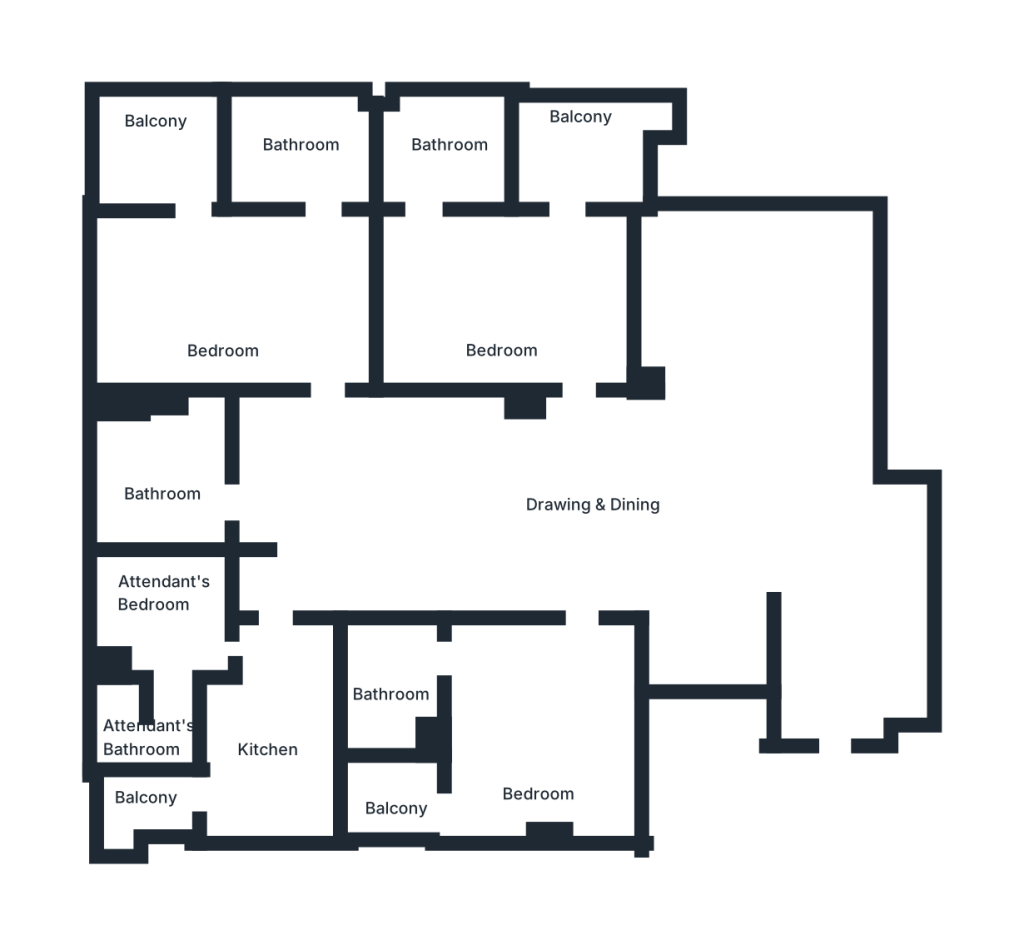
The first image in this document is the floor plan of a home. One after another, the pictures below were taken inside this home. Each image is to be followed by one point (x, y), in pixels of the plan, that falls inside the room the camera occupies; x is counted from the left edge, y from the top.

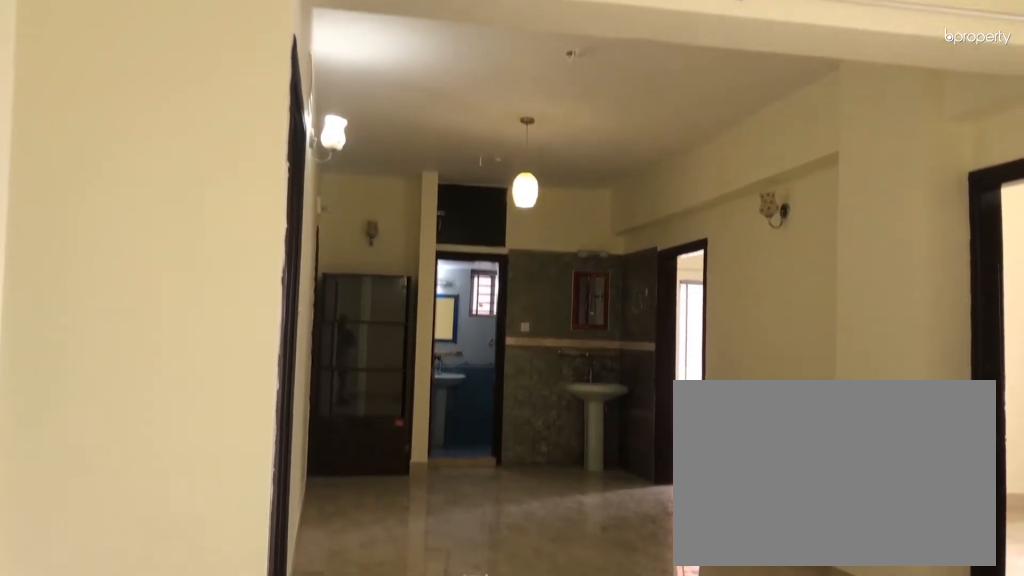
(645, 521)
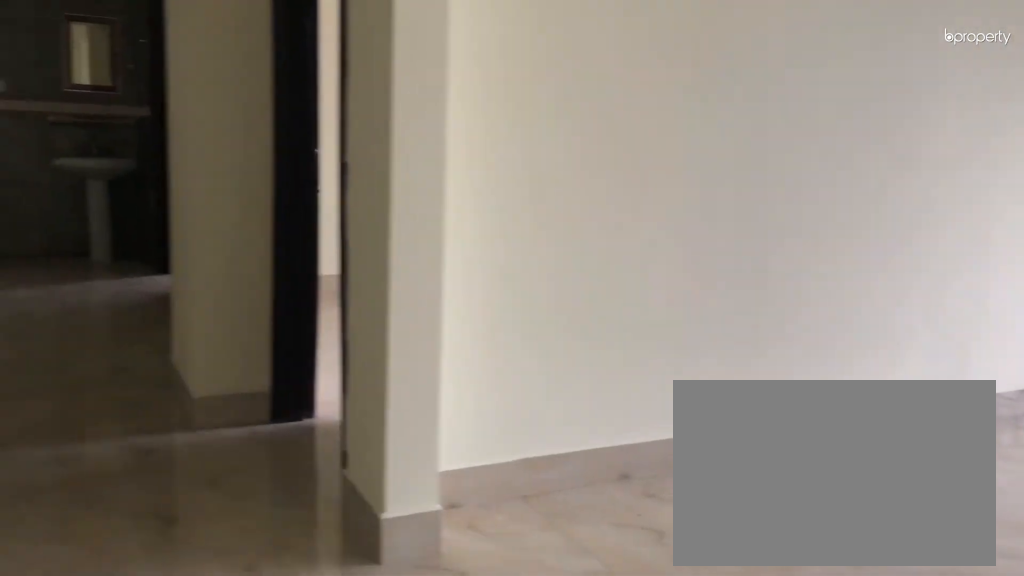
(645, 521)
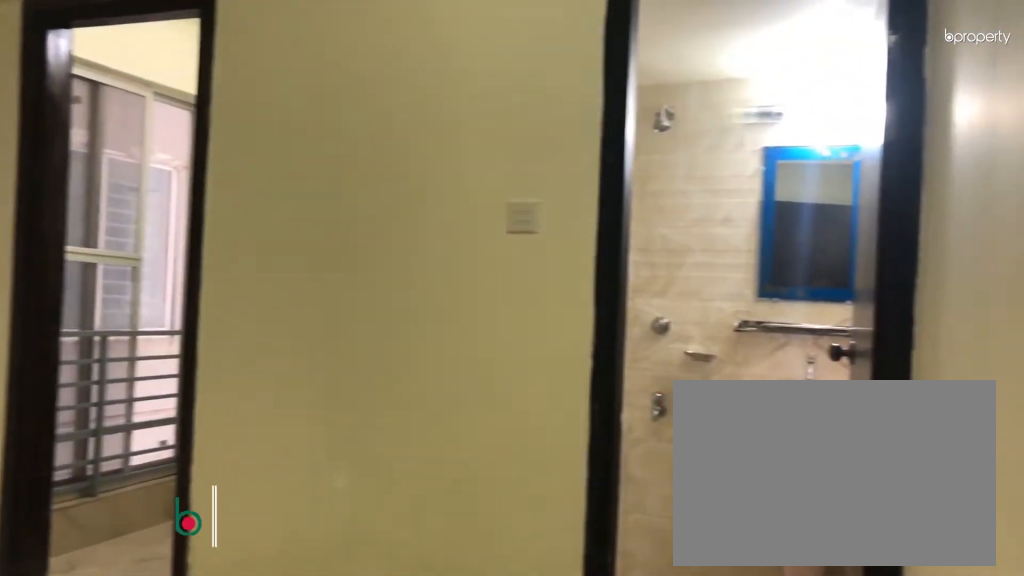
(533, 717)
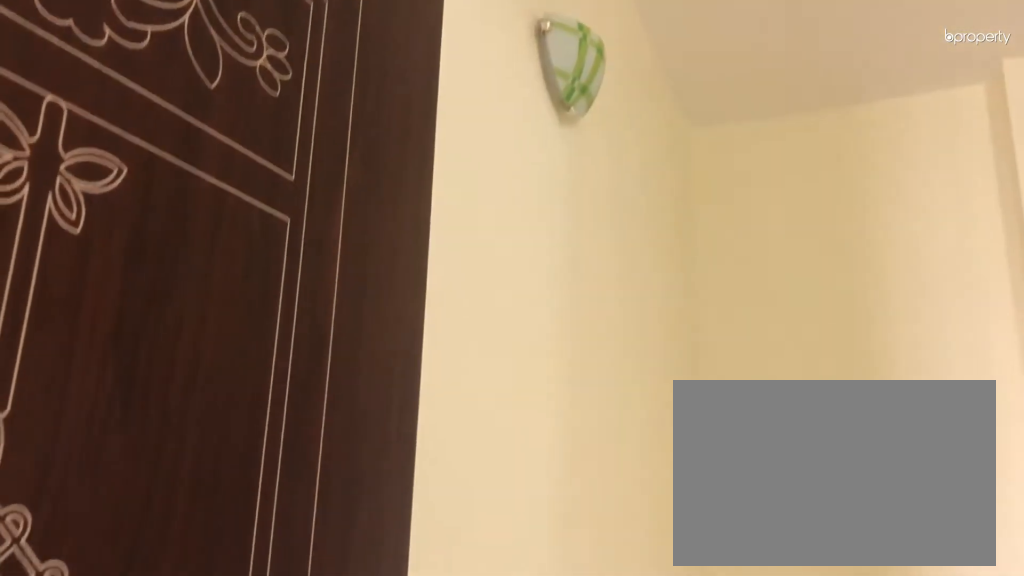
(533, 717)
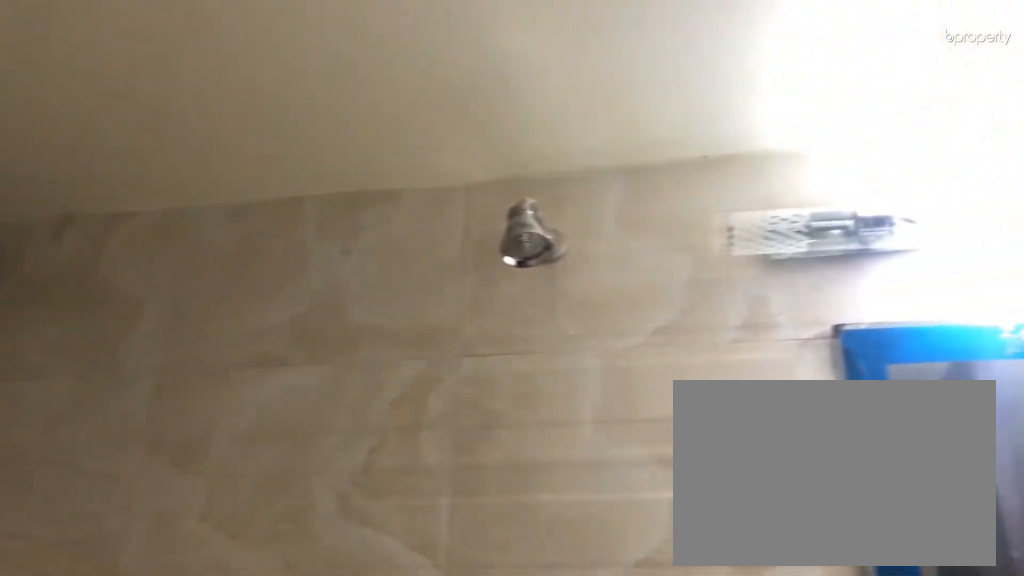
(390, 698)
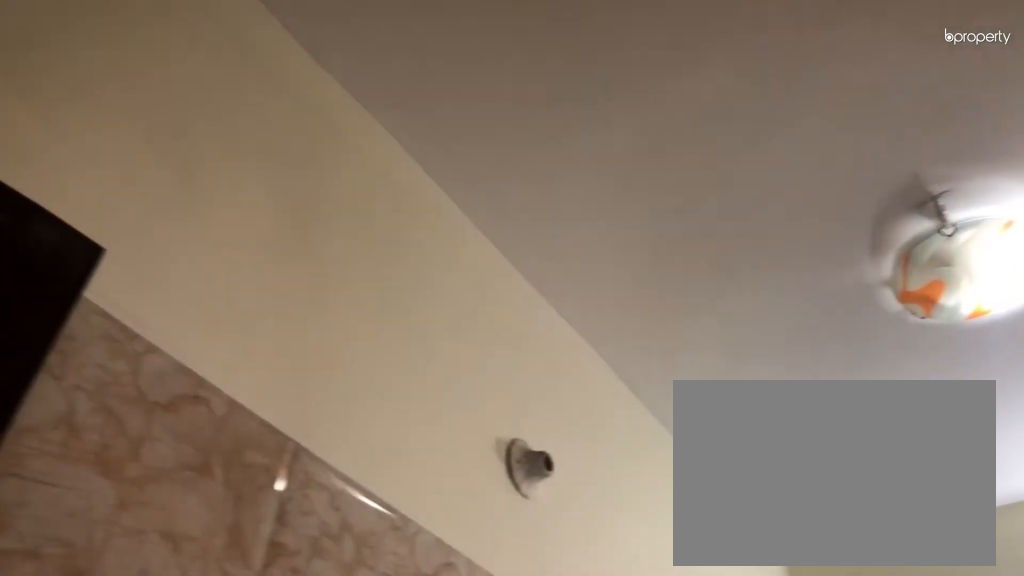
(277, 740)
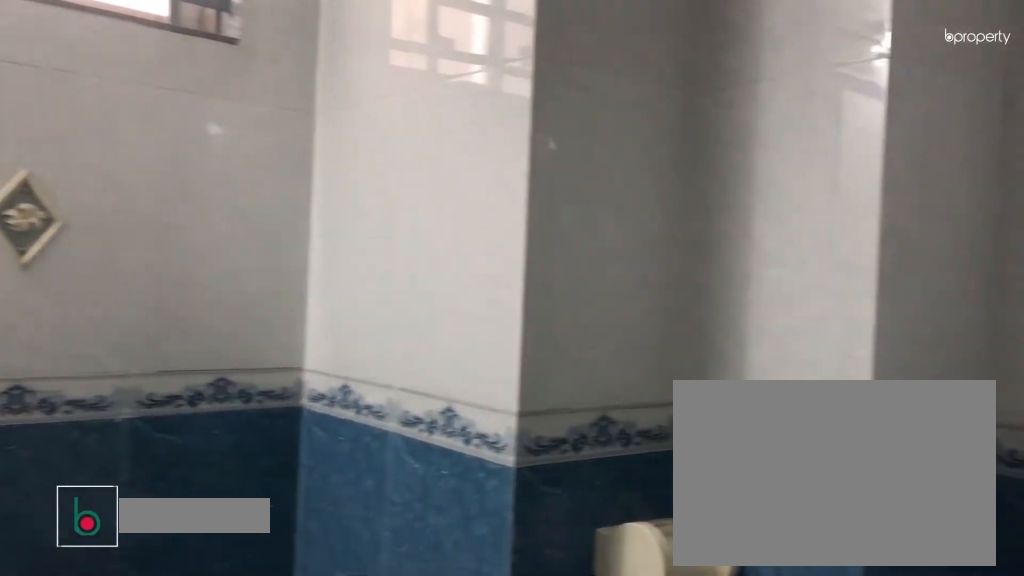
(163, 479)
